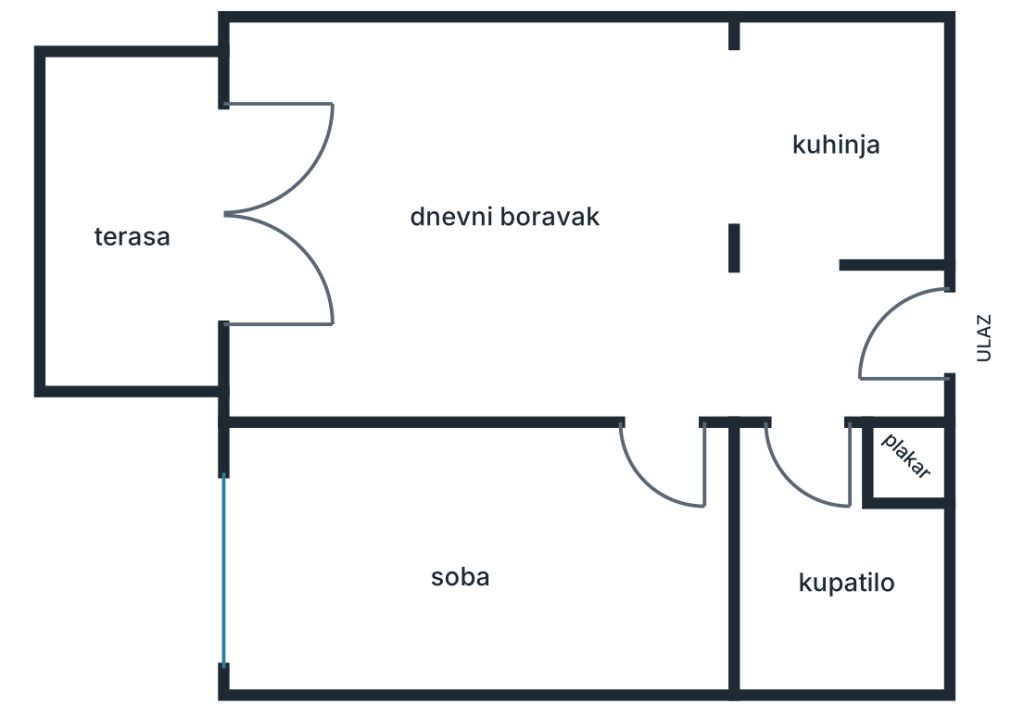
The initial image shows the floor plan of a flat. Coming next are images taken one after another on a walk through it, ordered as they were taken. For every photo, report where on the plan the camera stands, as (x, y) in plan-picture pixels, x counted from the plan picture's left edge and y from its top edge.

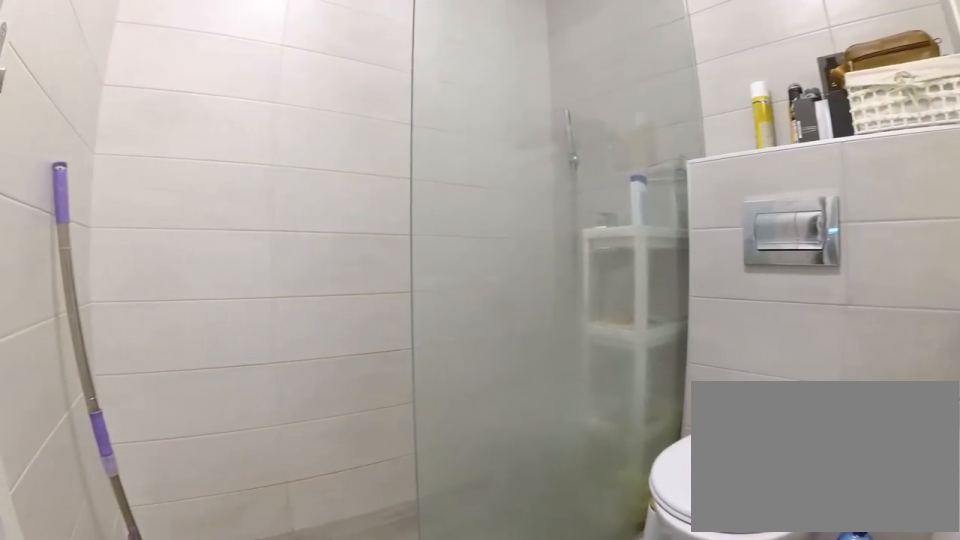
(800, 565)
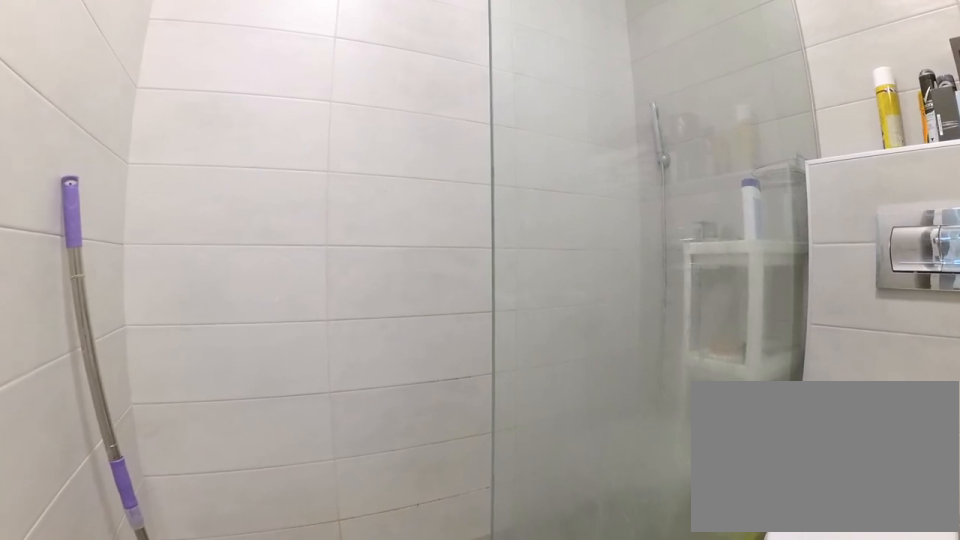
(809, 580)
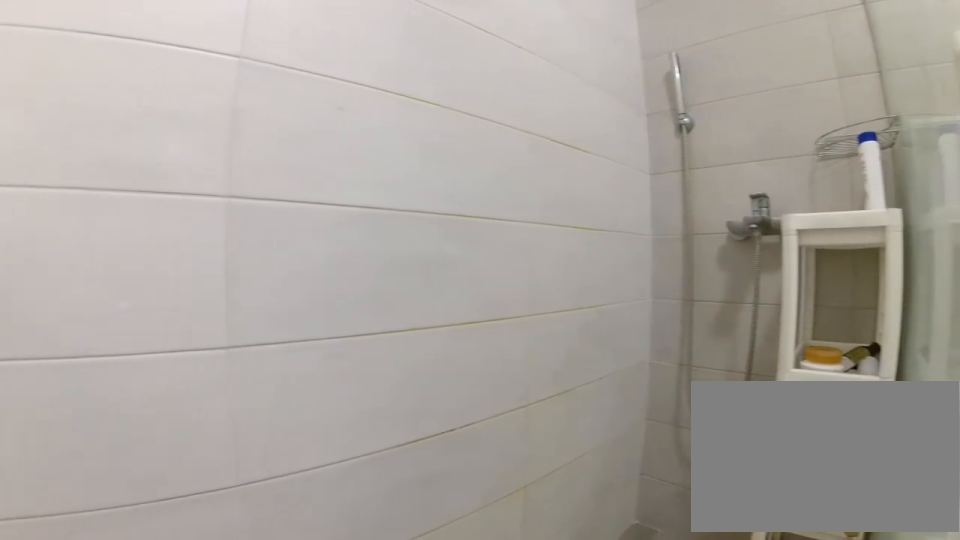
(891, 556)
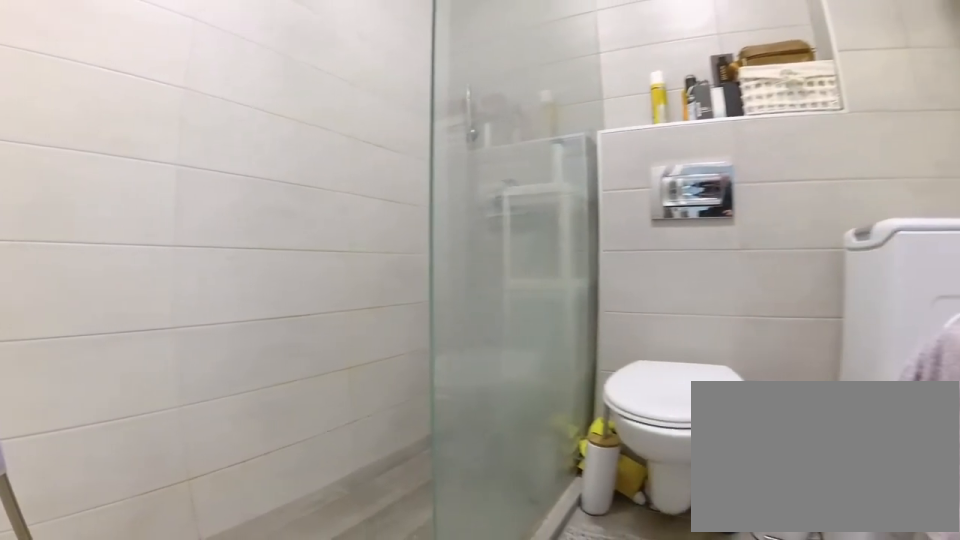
(818, 552)
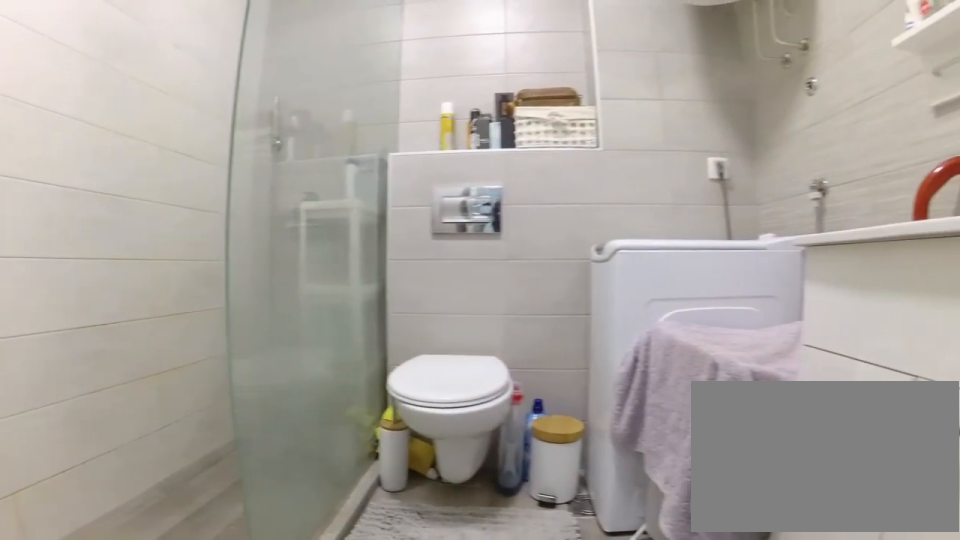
(812, 535)
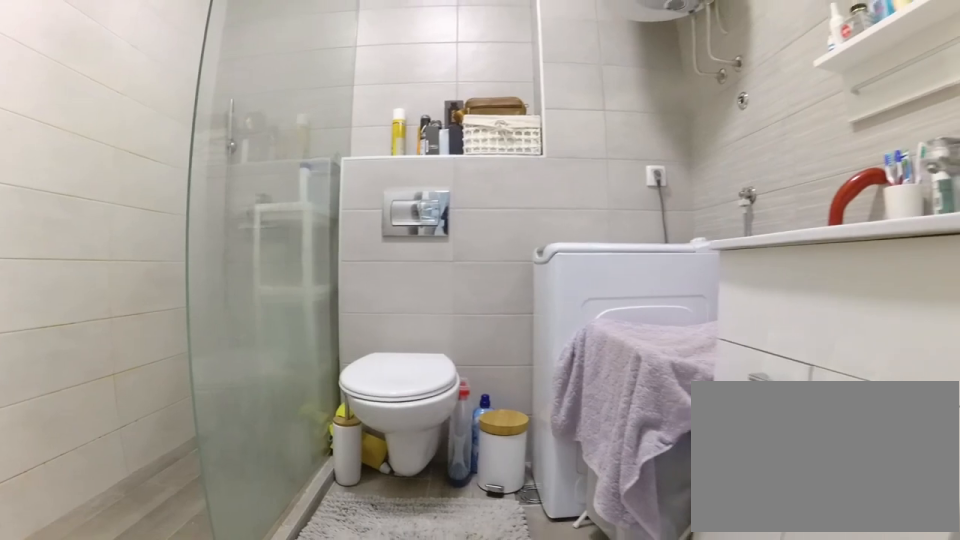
(815, 527)
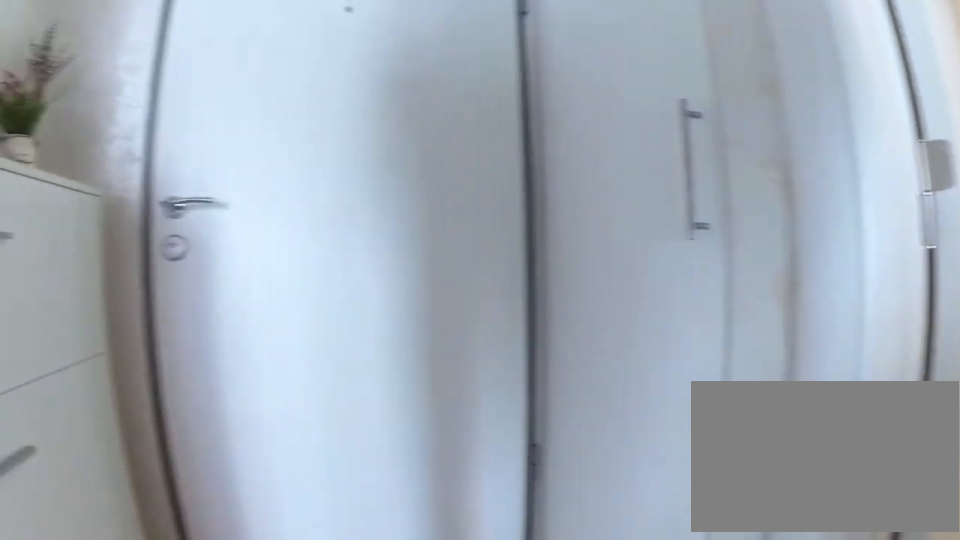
(757, 352)
